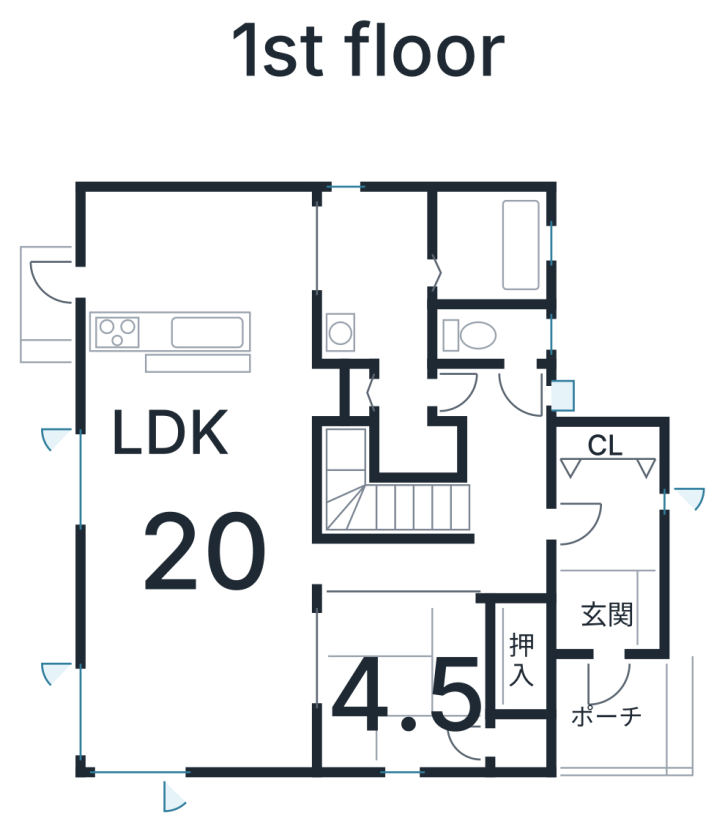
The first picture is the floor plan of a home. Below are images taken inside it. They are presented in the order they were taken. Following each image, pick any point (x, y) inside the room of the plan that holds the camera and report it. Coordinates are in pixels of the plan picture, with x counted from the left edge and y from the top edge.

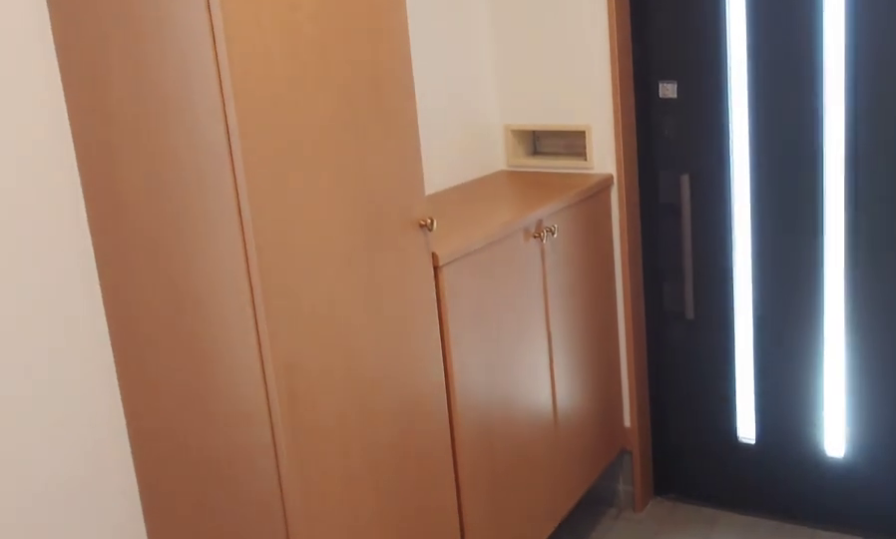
(614, 622)
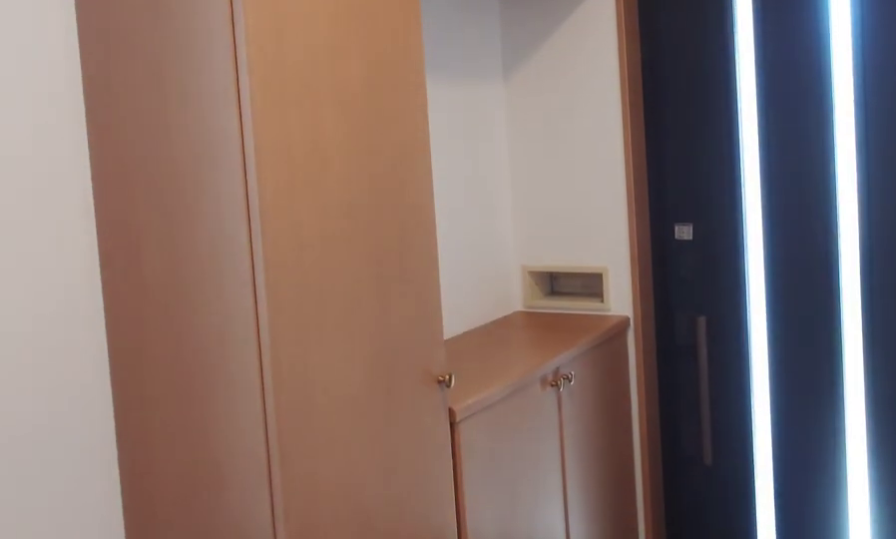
(614, 622)
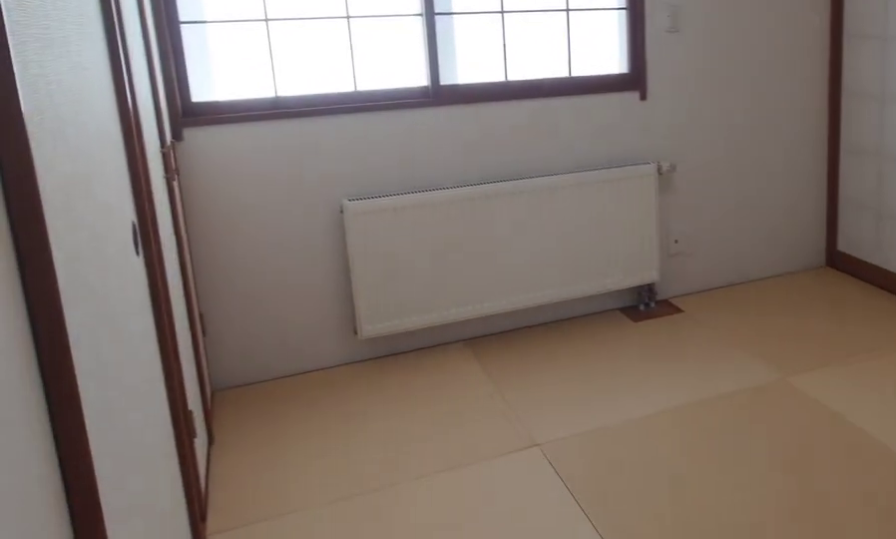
(407, 721)
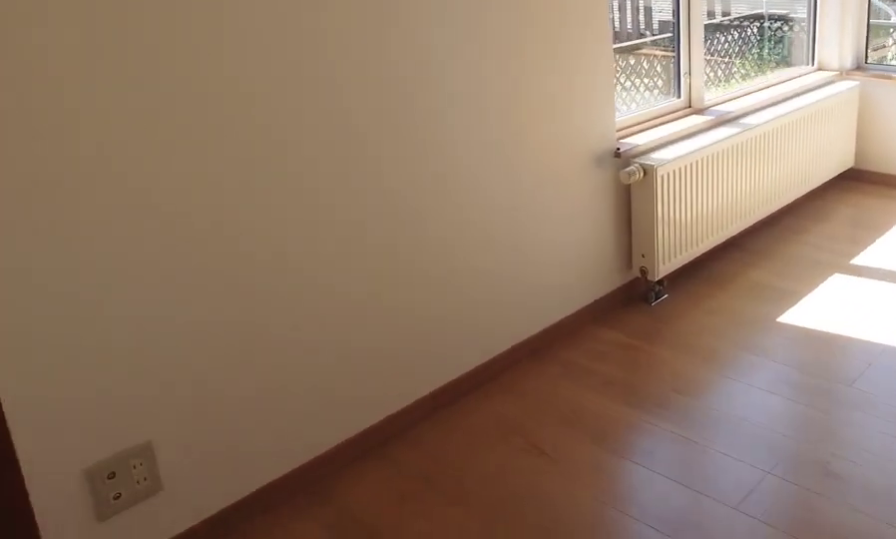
(204, 604)
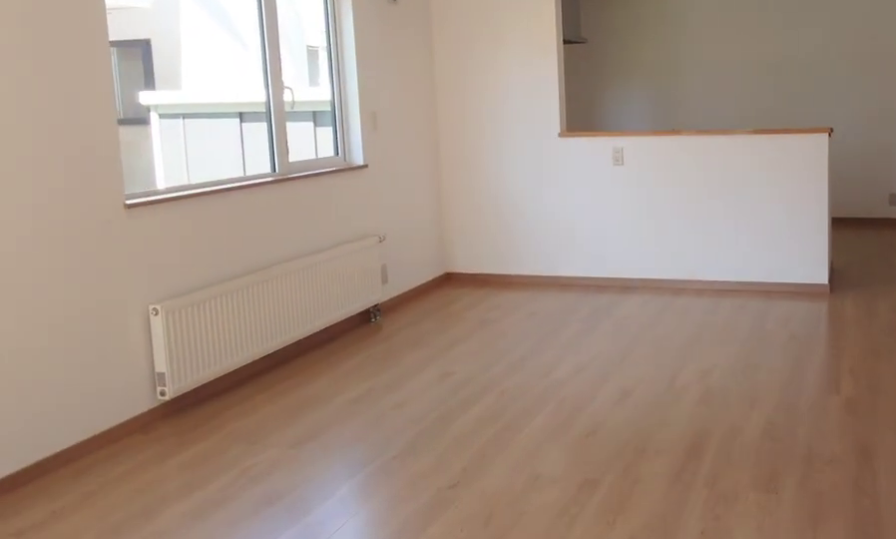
(204, 604)
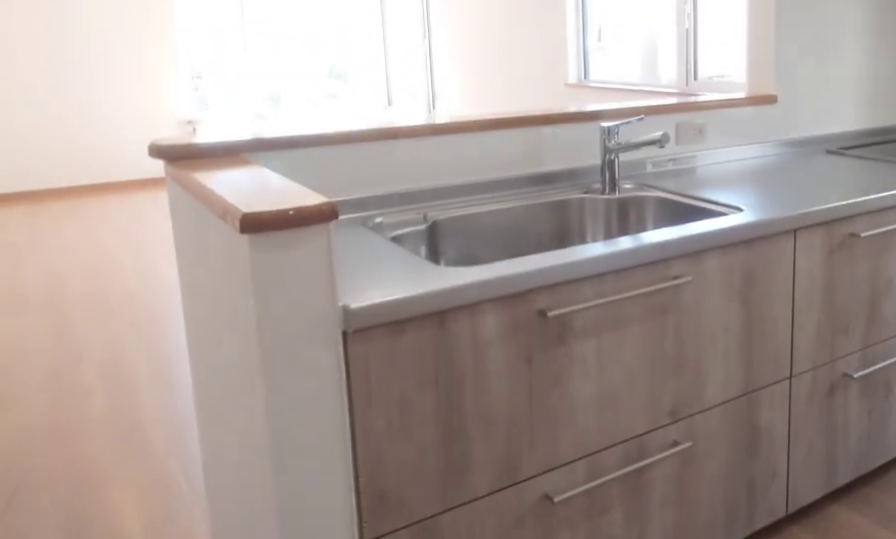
(205, 301)
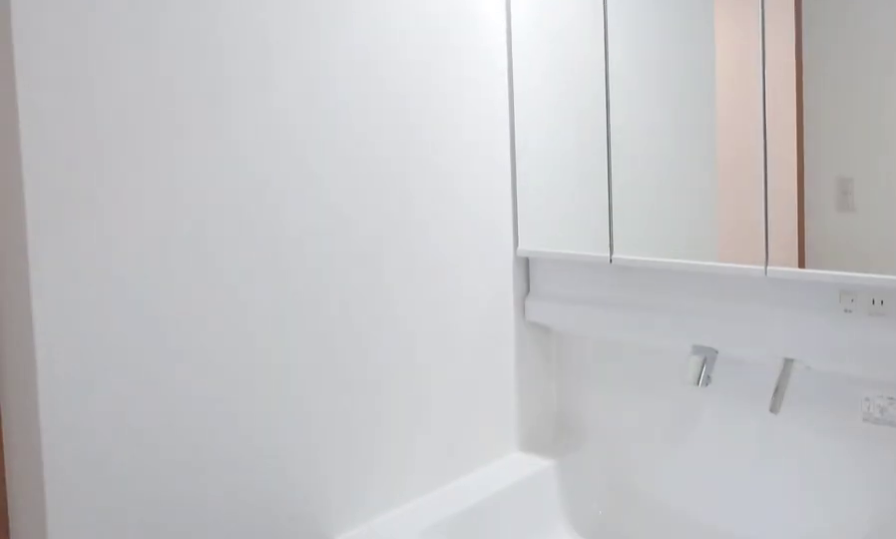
(372, 279)
